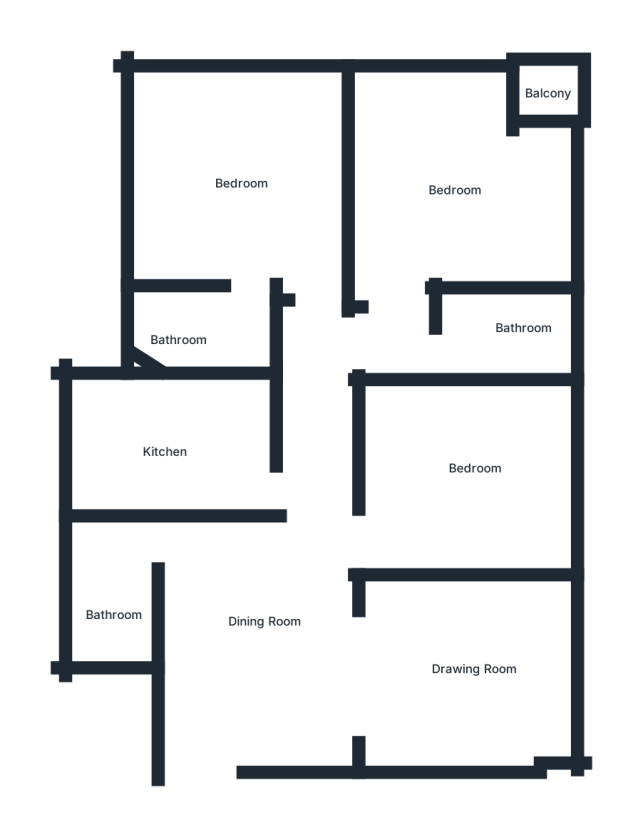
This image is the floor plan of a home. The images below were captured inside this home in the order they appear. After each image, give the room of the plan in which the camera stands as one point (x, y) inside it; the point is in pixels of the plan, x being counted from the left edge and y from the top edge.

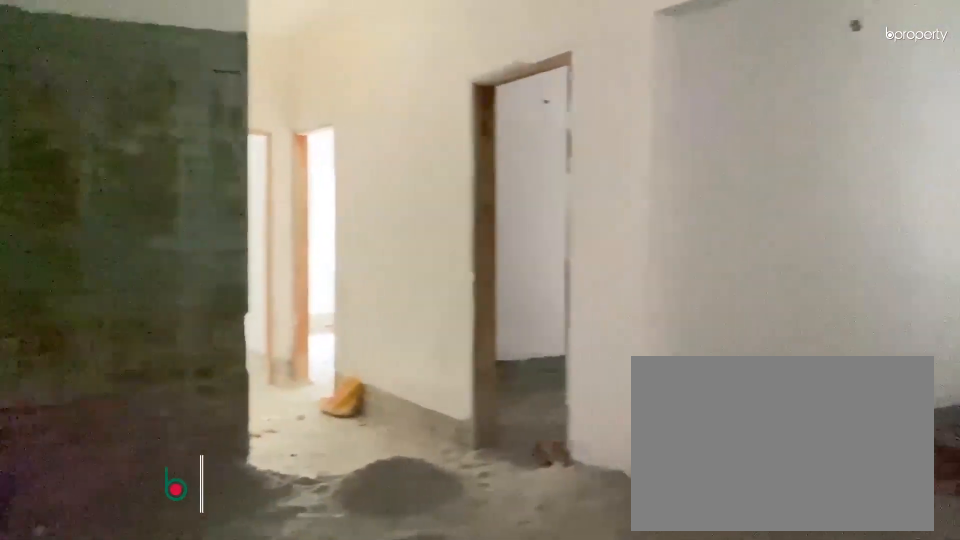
(247, 633)
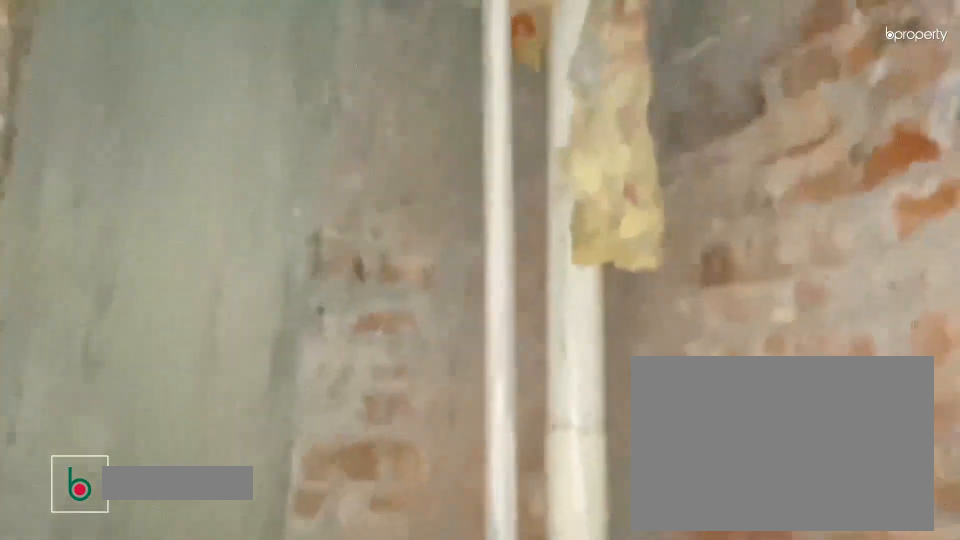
(117, 593)
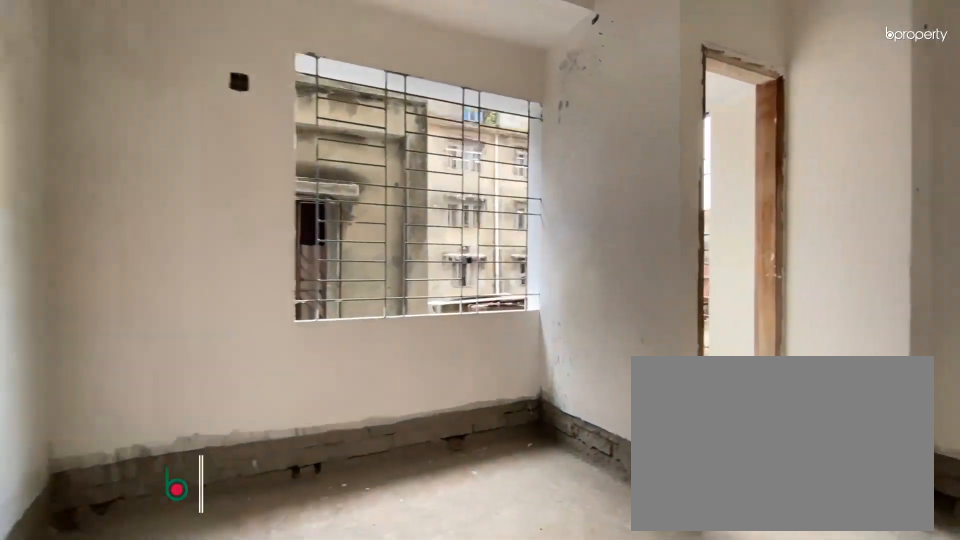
(451, 192)
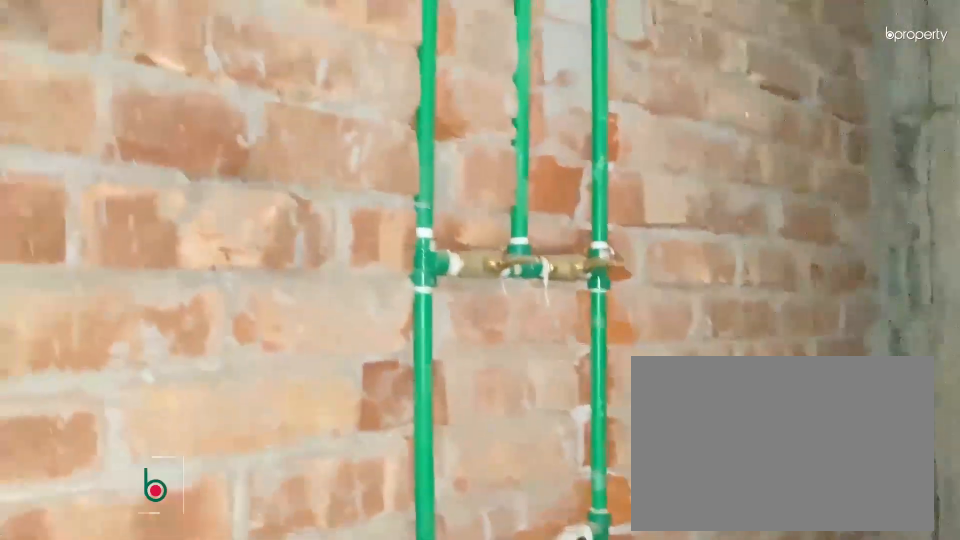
(500, 328)
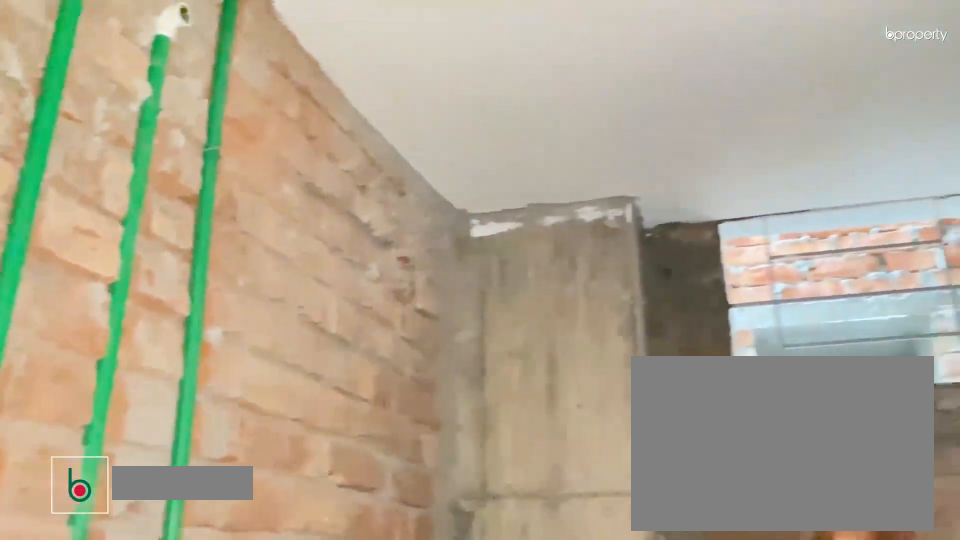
(500, 328)
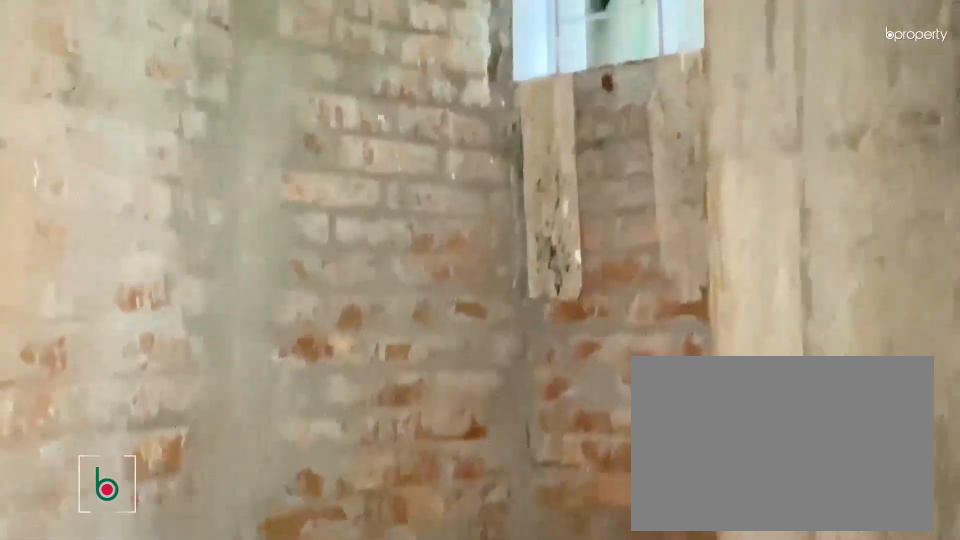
(196, 335)
